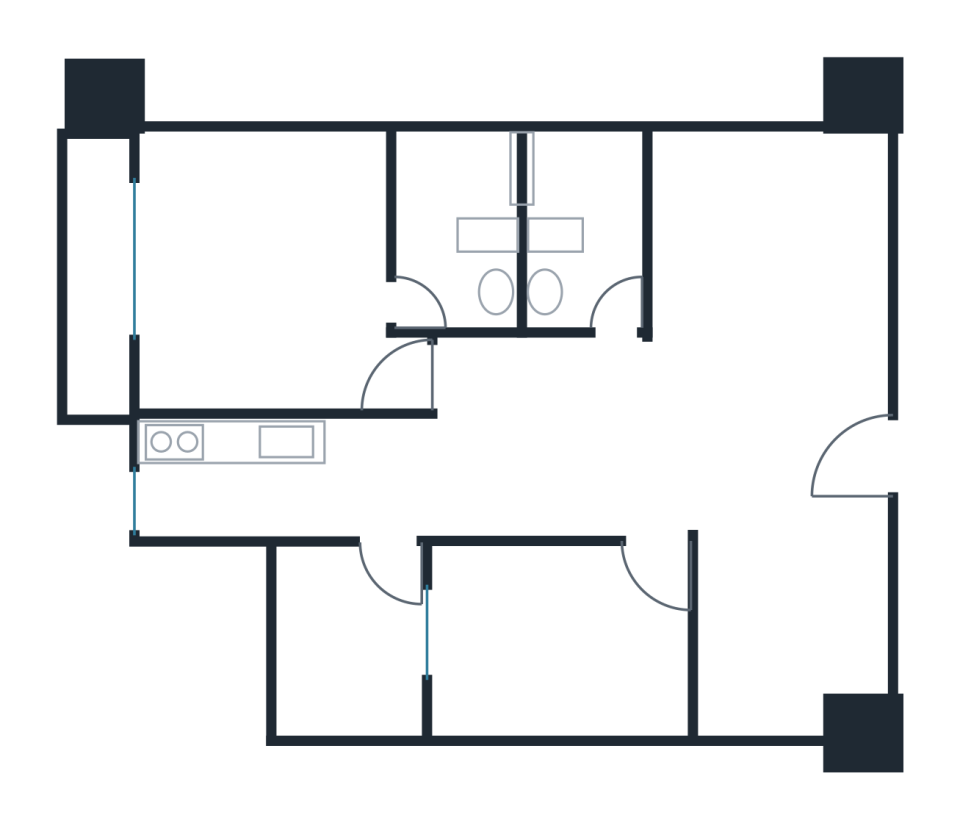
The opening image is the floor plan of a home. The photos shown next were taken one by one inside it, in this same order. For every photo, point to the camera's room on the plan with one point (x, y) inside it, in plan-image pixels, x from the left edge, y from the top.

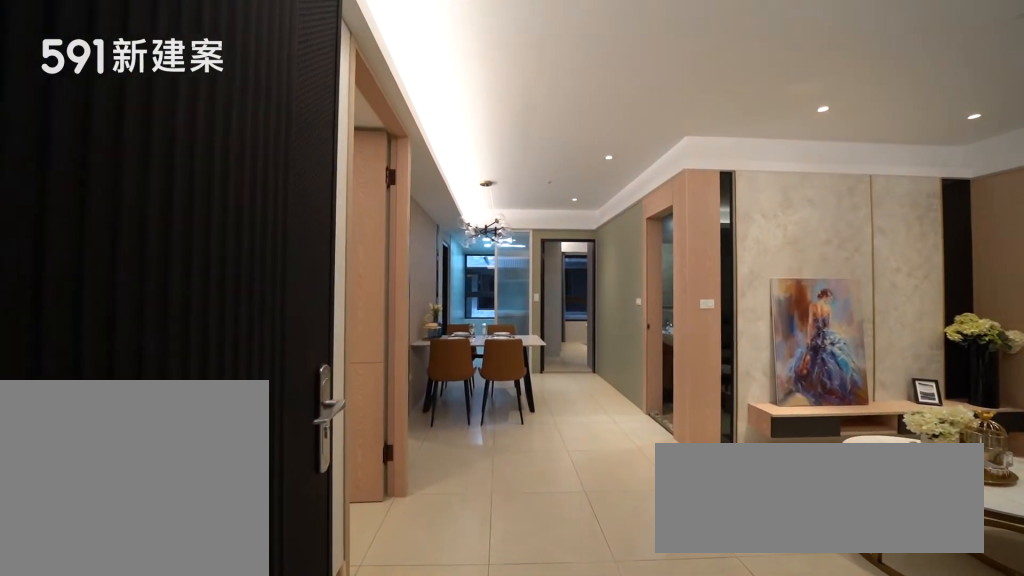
(788, 471)
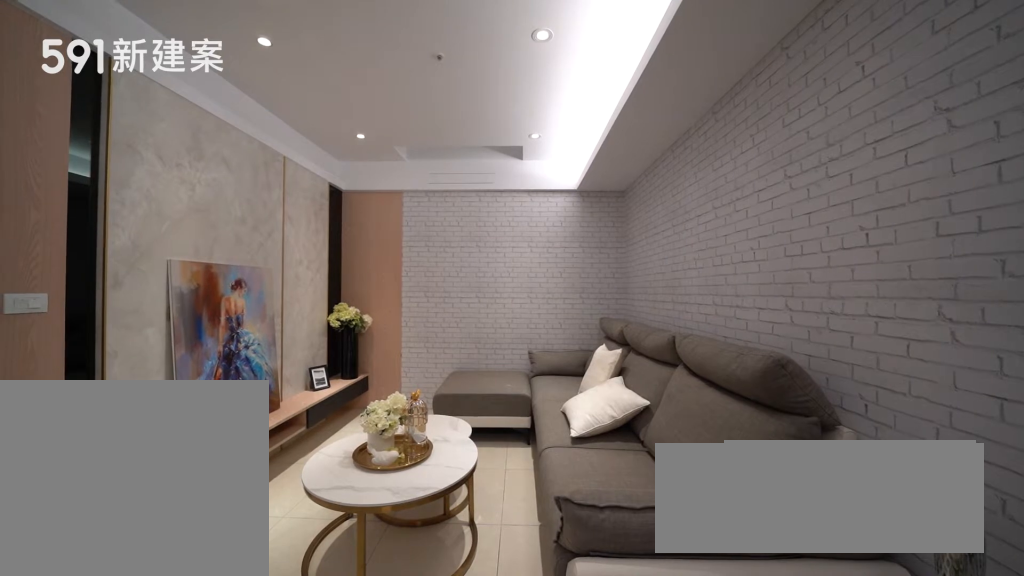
(774, 270)
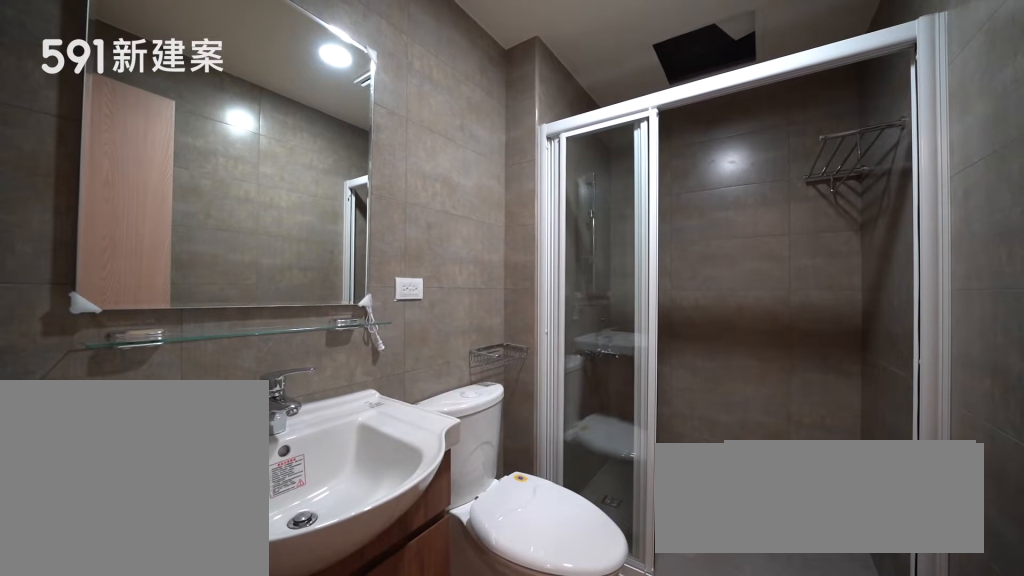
(578, 224)
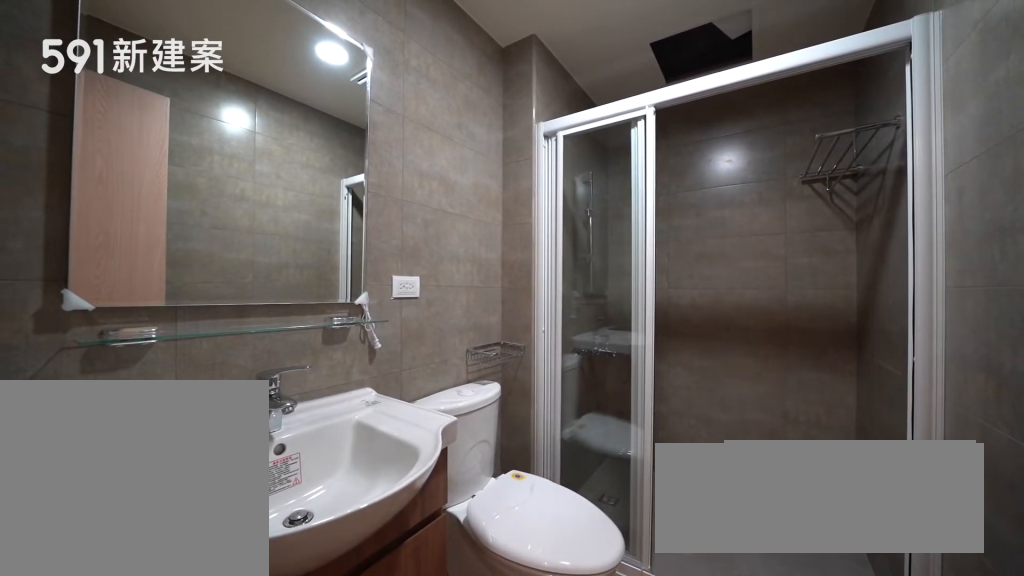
(578, 224)
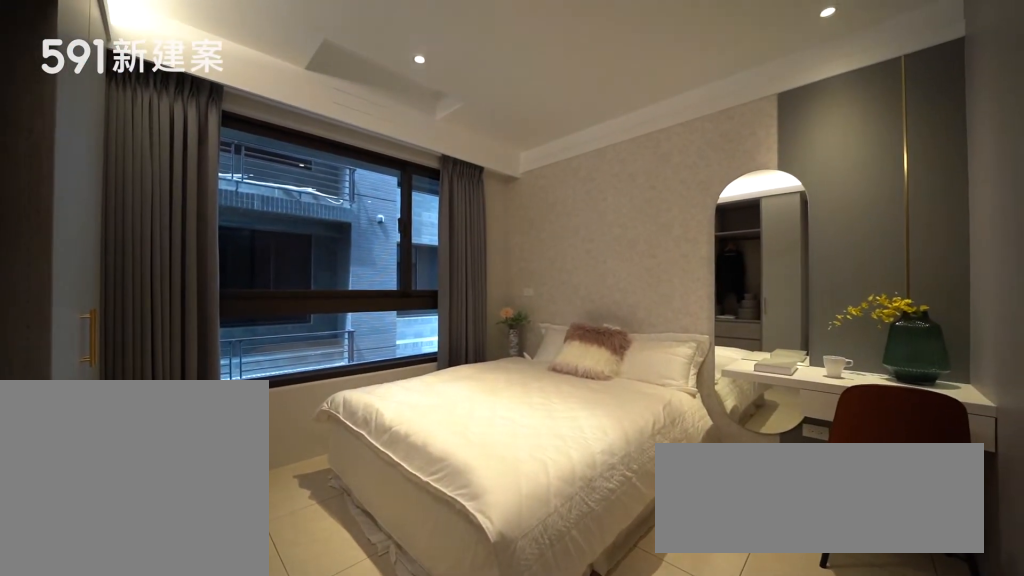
(269, 277)
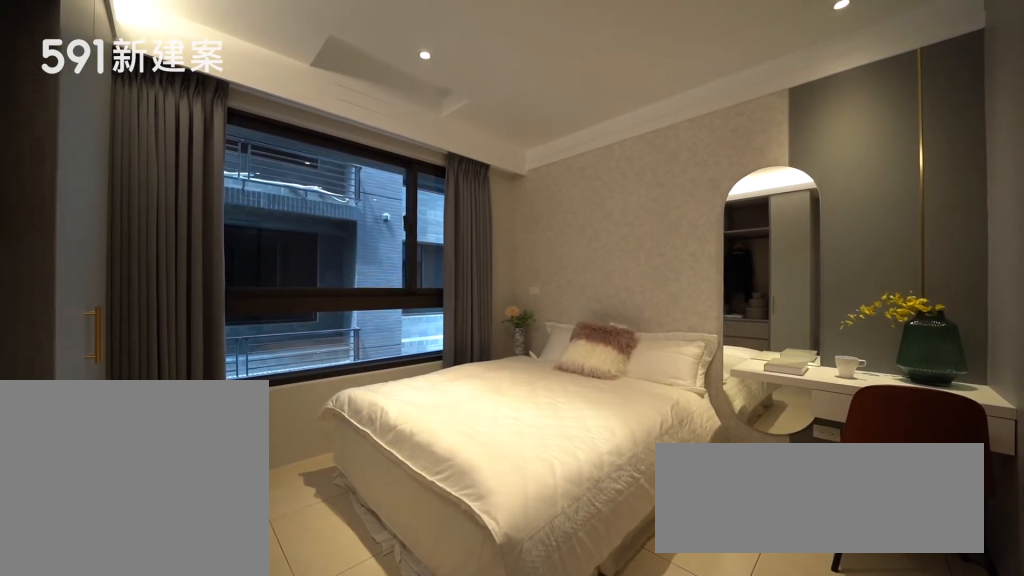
(269, 277)
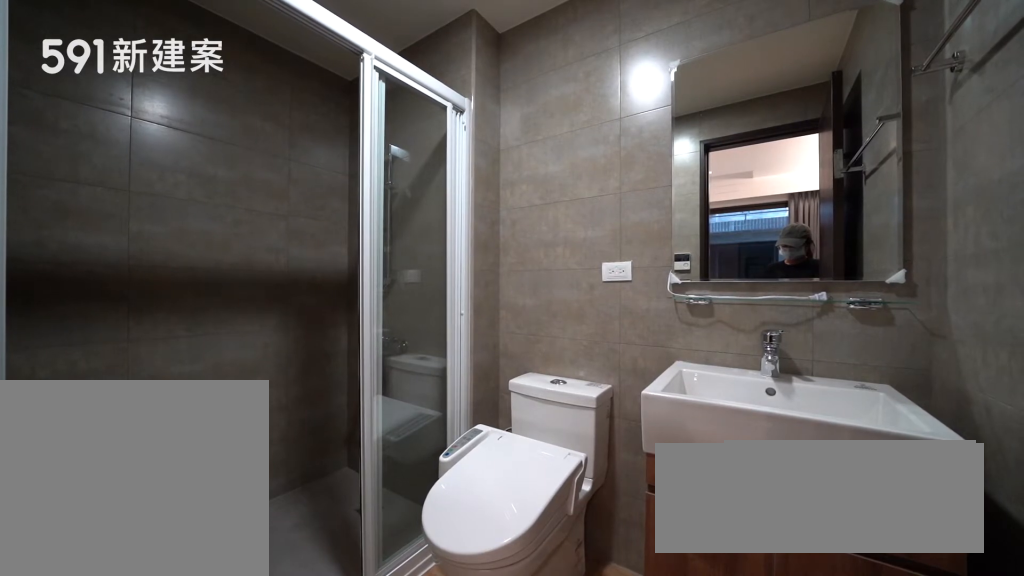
(459, 222)
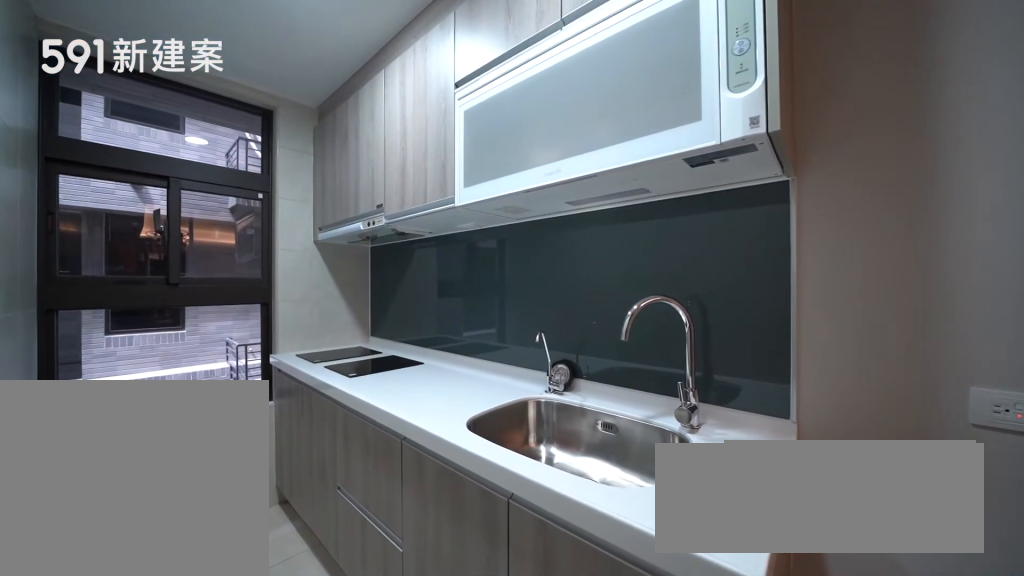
(273, 477)
